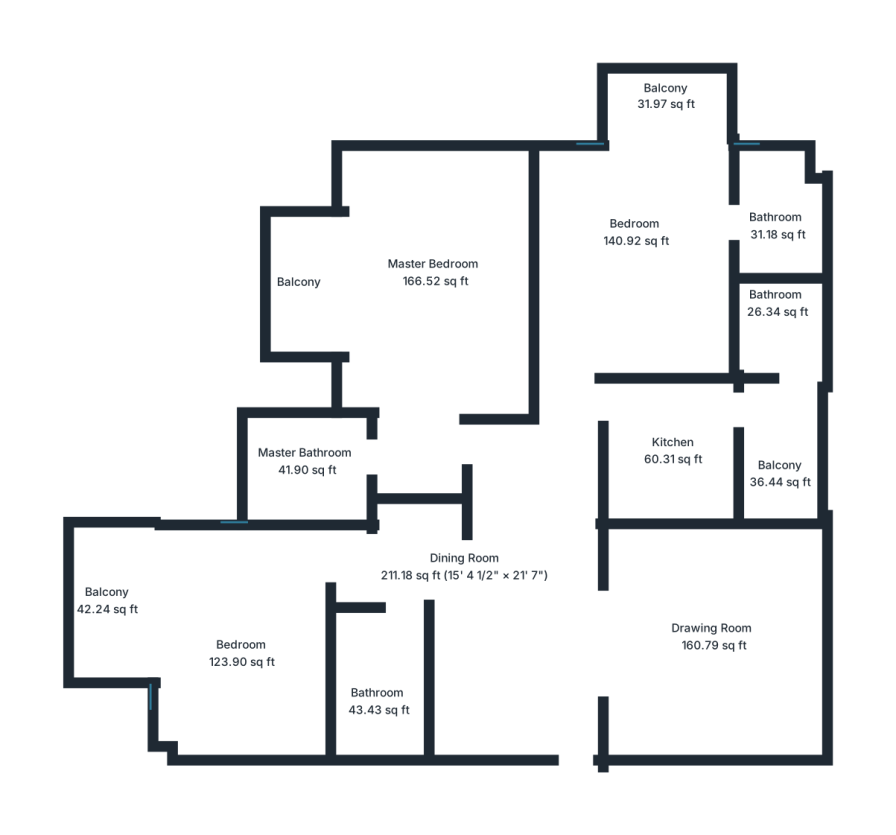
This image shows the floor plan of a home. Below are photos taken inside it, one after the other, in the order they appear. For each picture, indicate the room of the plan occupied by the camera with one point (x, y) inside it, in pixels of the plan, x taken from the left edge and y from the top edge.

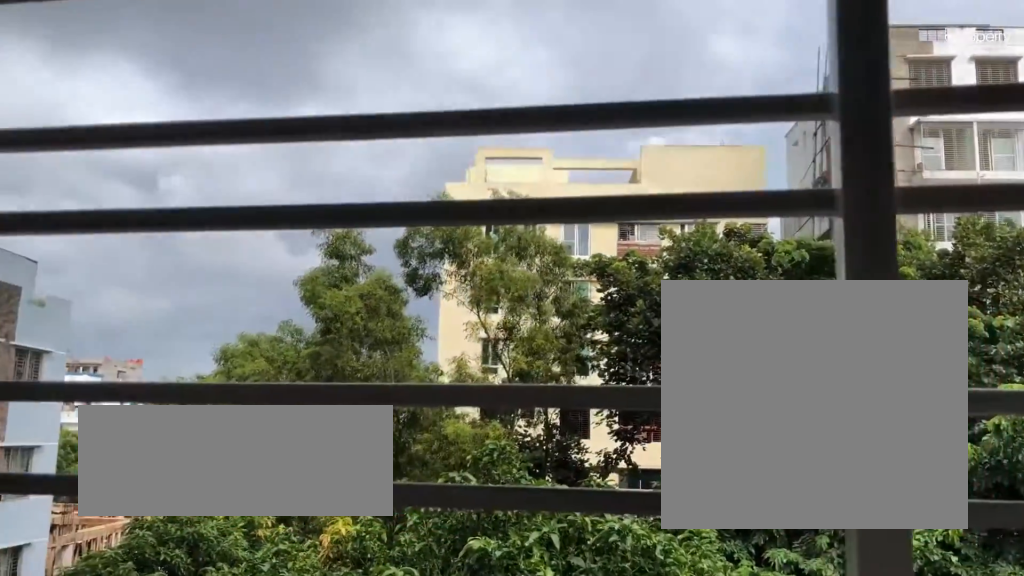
(298, 288)
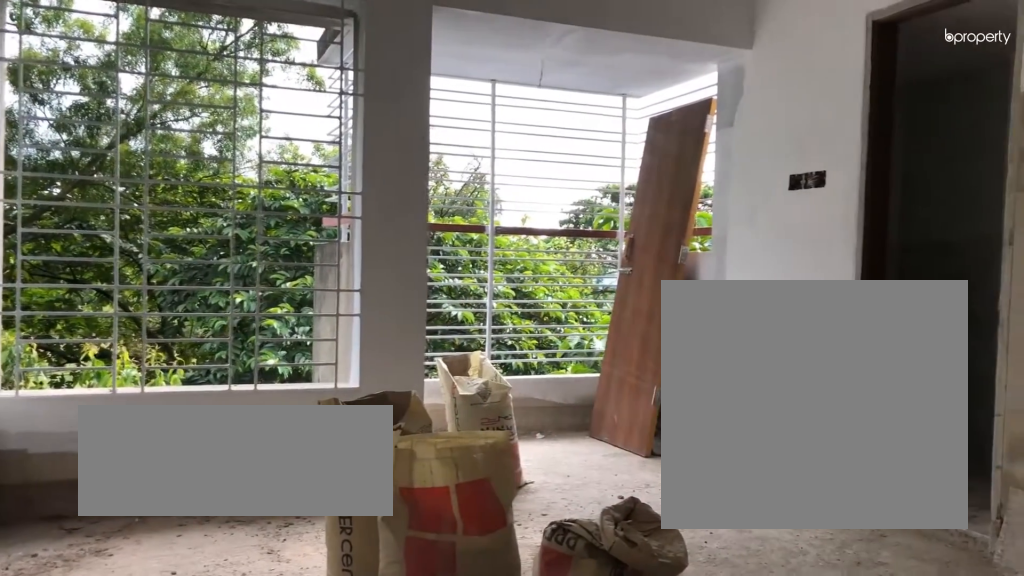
(636, 233)
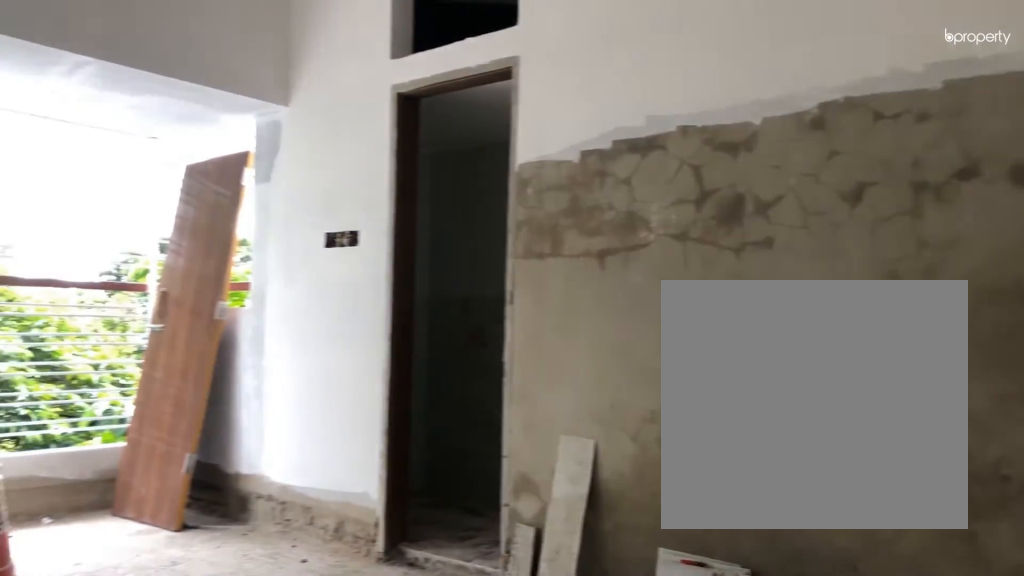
(636, 233)
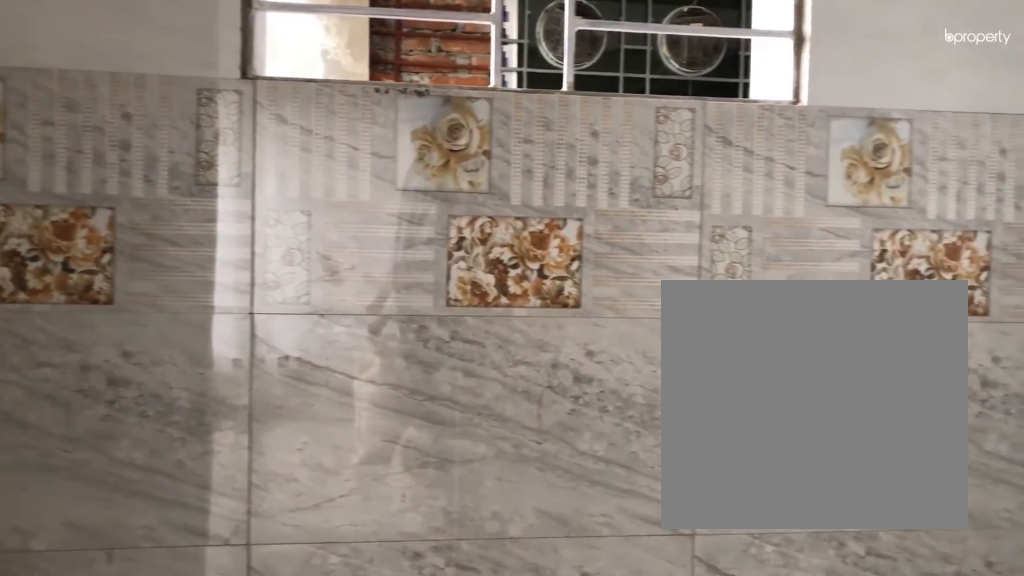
(775, 224)
